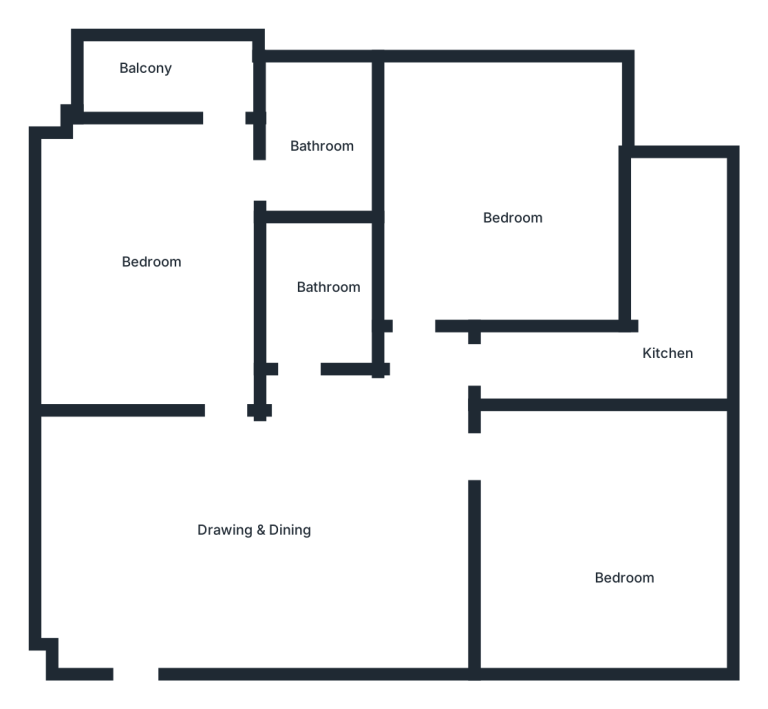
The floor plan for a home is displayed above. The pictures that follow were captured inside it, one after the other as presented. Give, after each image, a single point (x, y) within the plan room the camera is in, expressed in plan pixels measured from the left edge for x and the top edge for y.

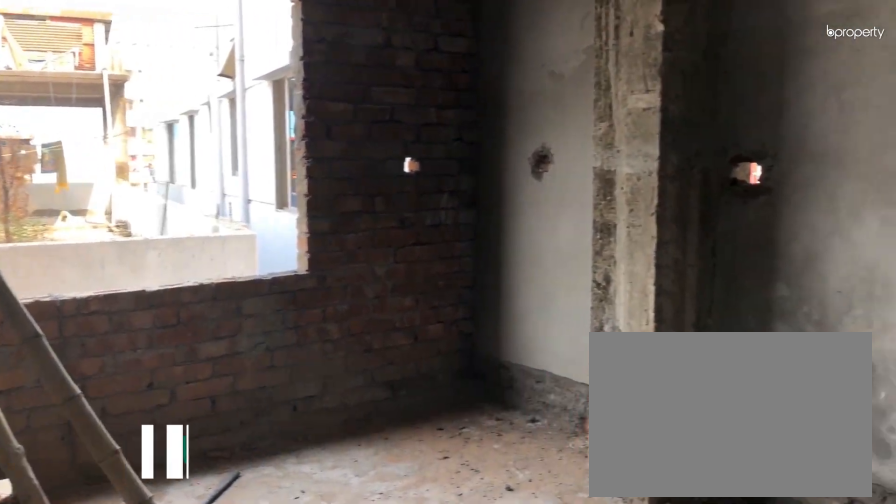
(485, 187)
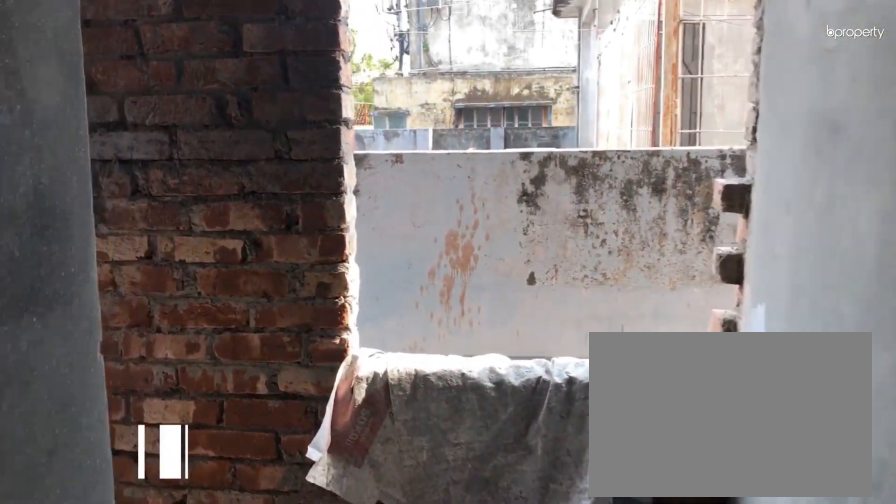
(644, 361)
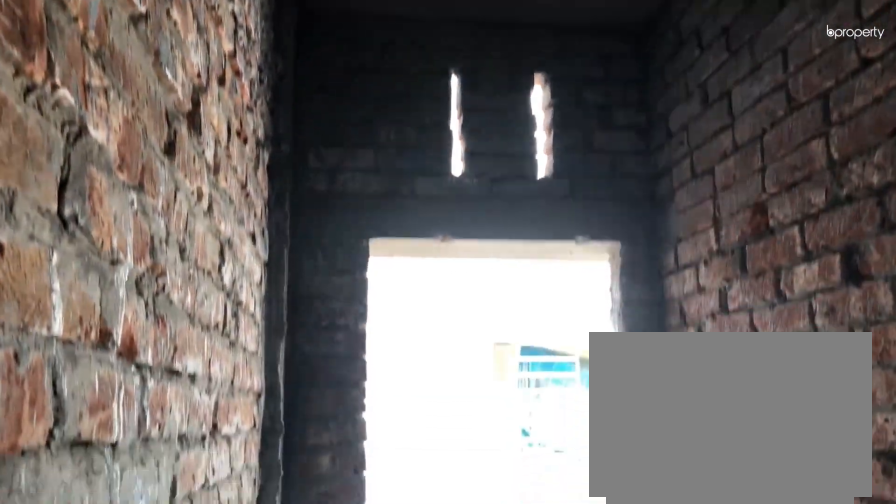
(644, 361)
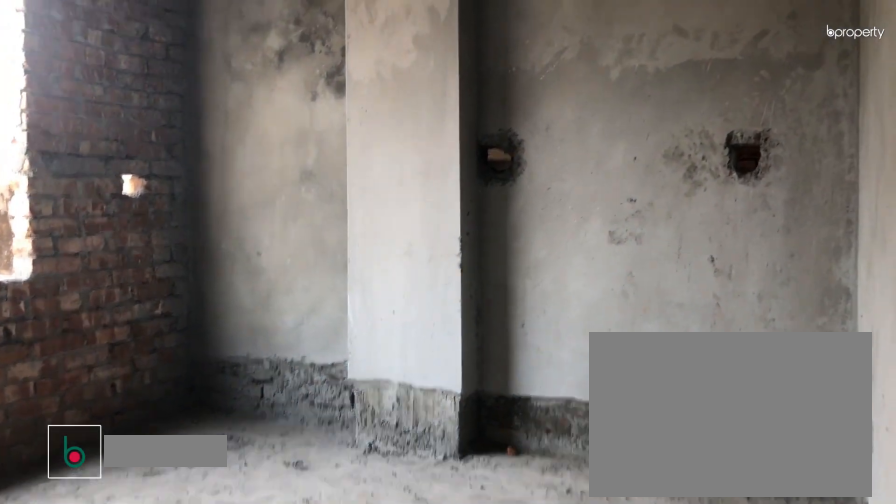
(577, 537)
